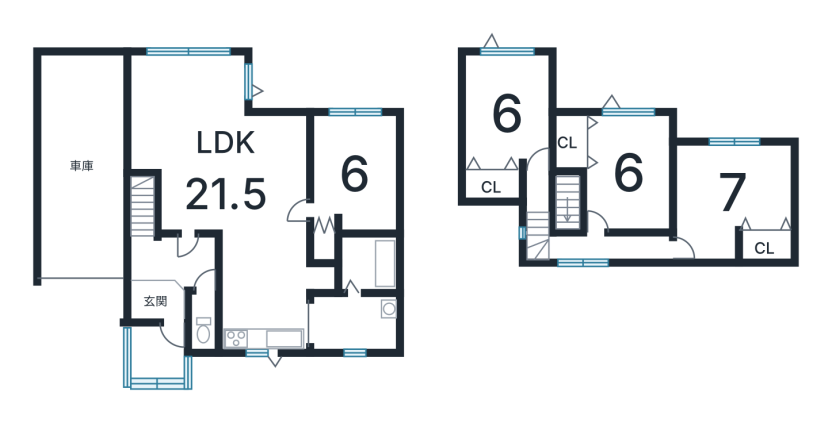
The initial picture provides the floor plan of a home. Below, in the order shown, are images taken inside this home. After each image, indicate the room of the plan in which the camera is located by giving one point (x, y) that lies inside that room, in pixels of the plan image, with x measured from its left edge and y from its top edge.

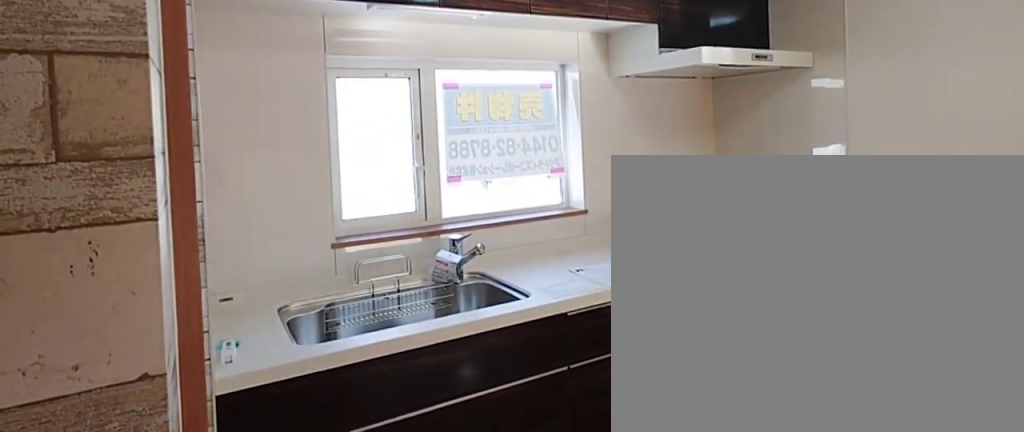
(267, 303)
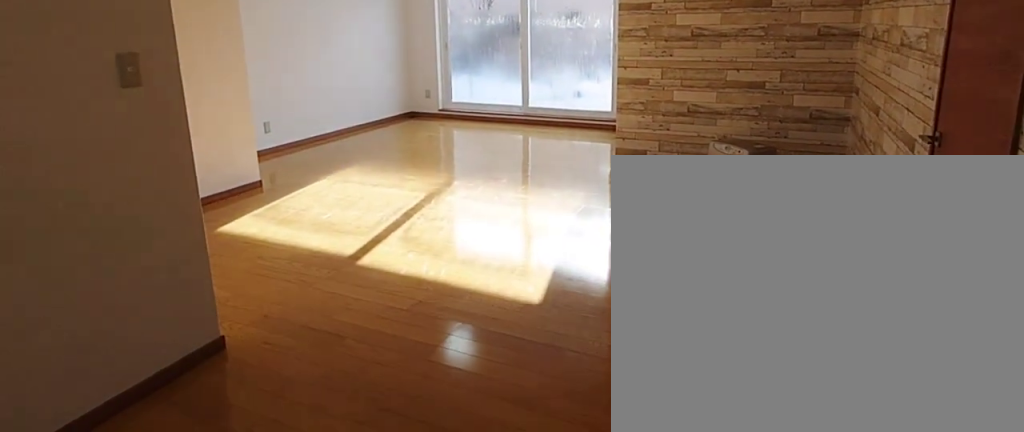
(234, 168)
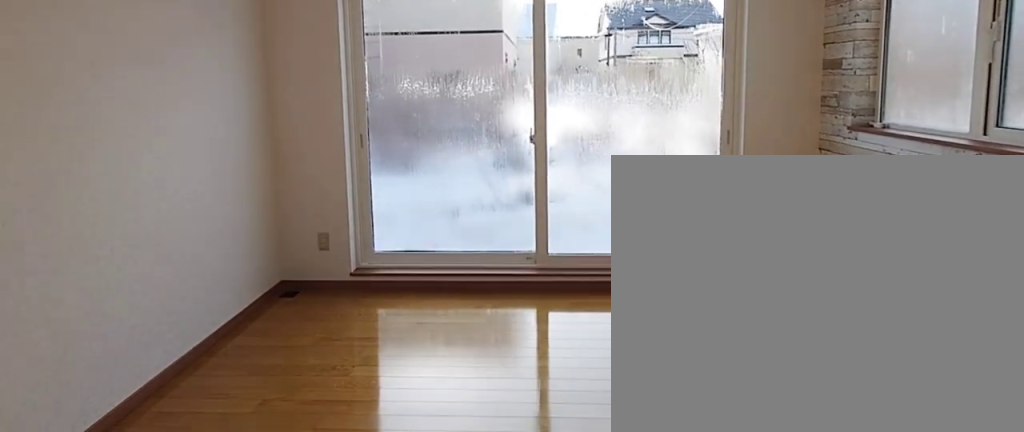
(234, 168)
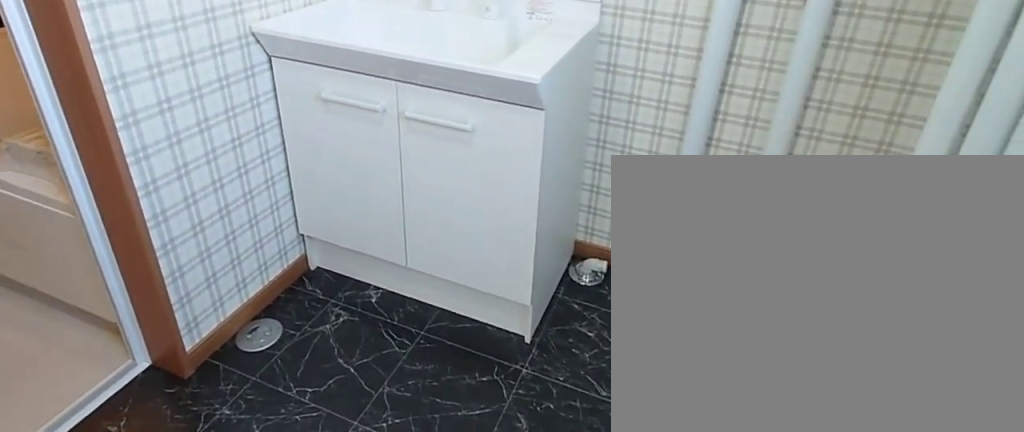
(355, 322)
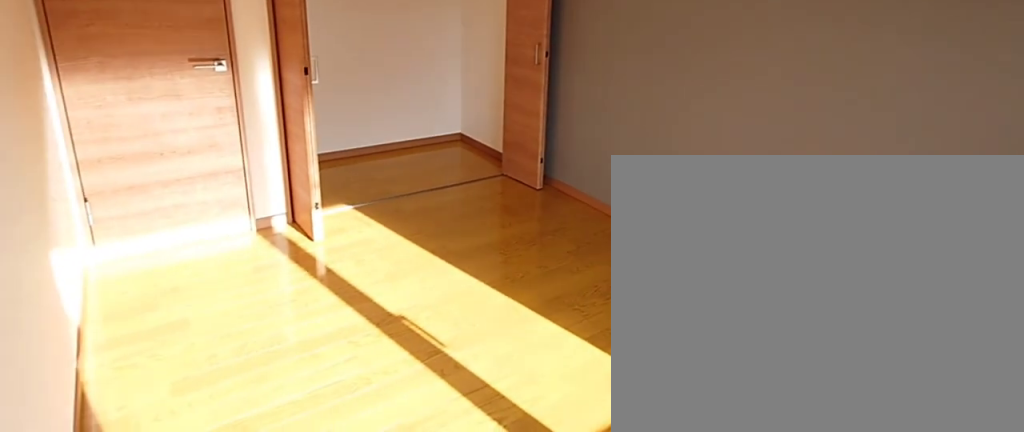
(513, 113)
